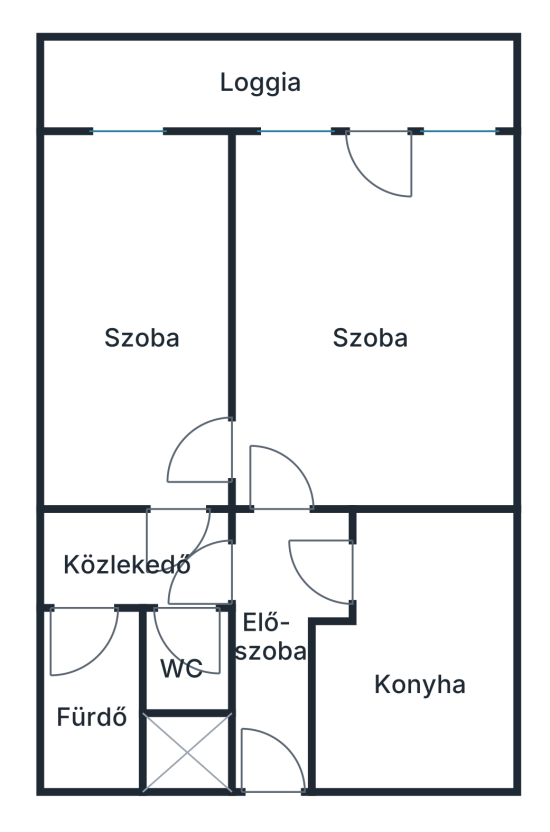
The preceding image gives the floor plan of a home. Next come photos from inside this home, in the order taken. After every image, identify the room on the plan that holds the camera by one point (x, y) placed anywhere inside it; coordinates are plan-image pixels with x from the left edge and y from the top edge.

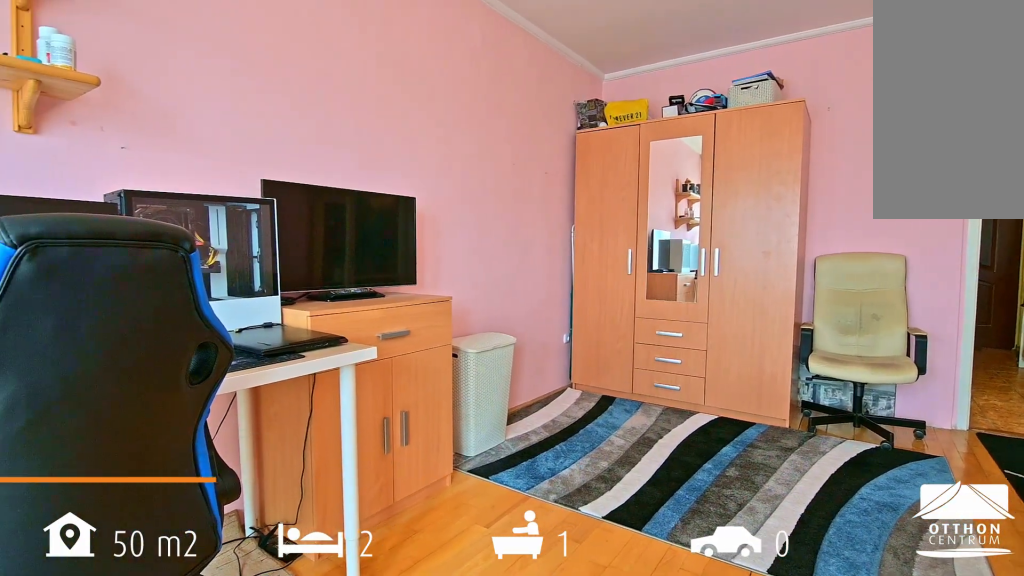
(365, 365)
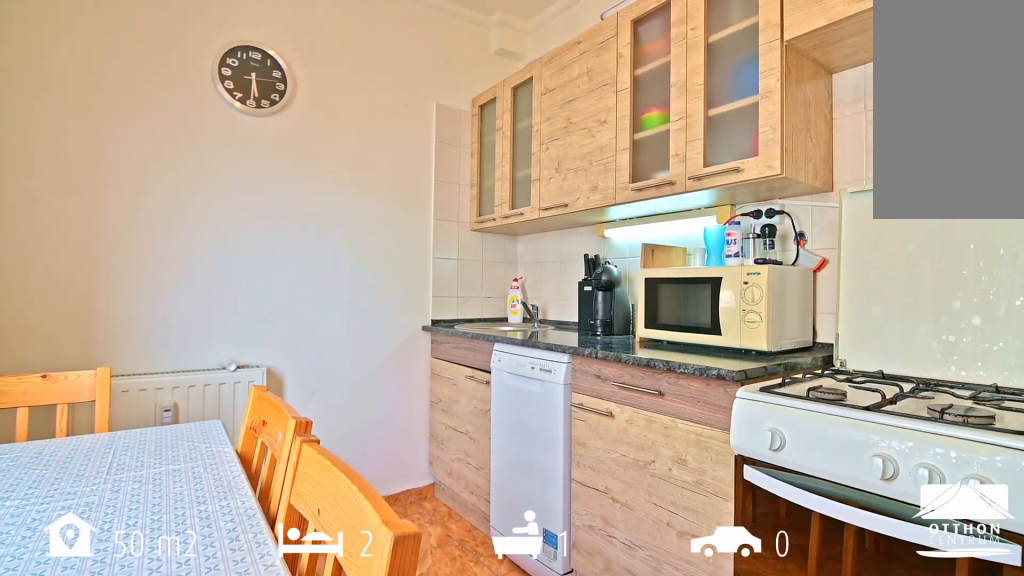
(436, 640)
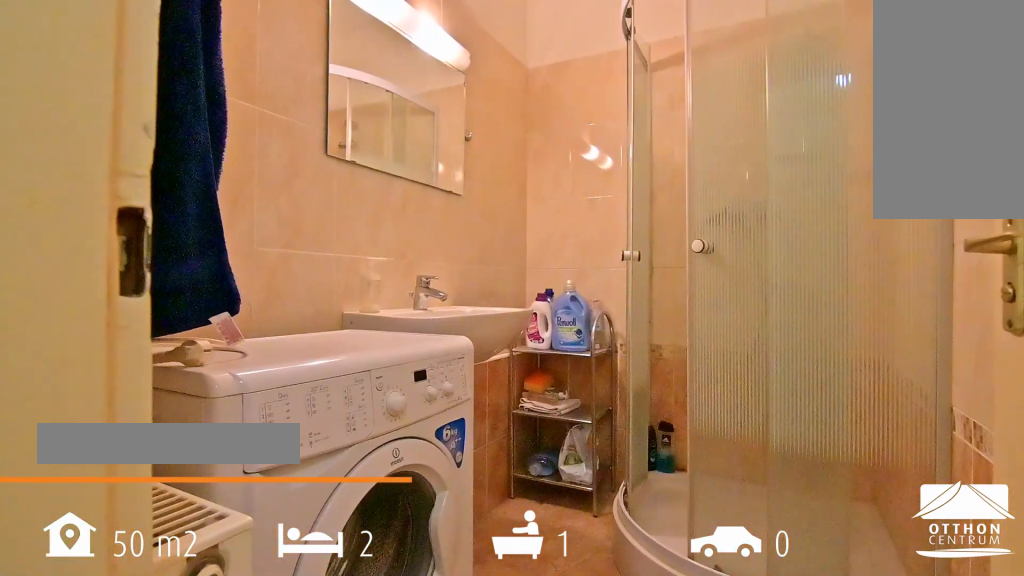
(99, 720)
